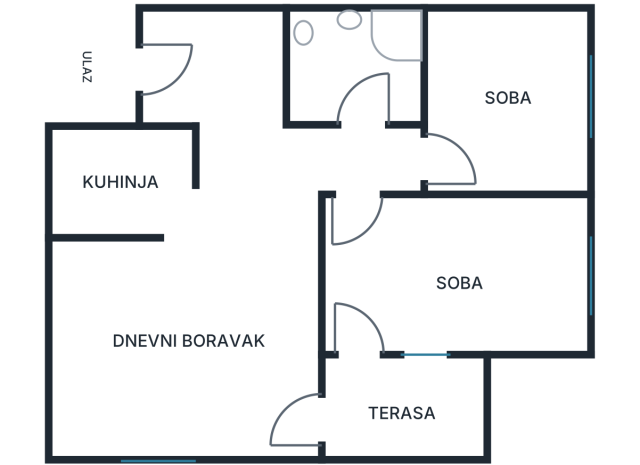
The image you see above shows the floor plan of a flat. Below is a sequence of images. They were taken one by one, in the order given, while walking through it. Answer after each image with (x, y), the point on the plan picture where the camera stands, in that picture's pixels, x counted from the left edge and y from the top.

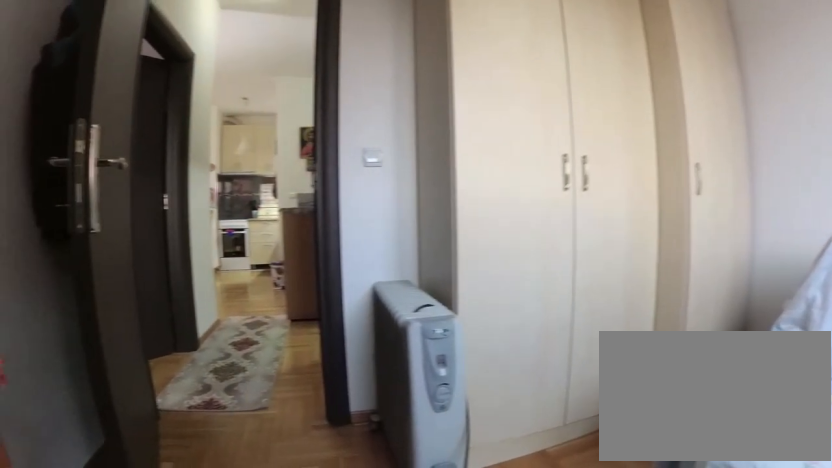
(577, 152)
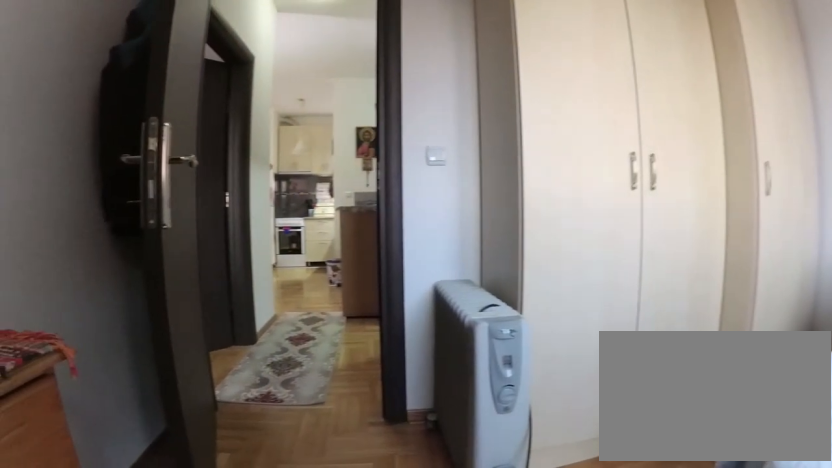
(578, 153)
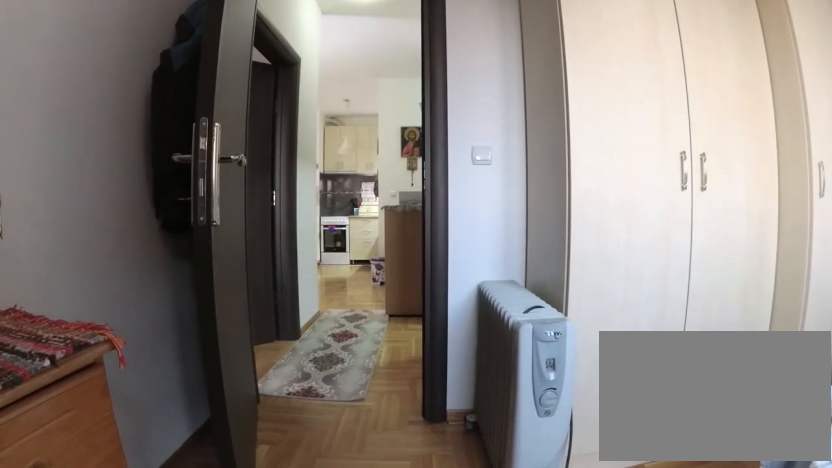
(580, 155)
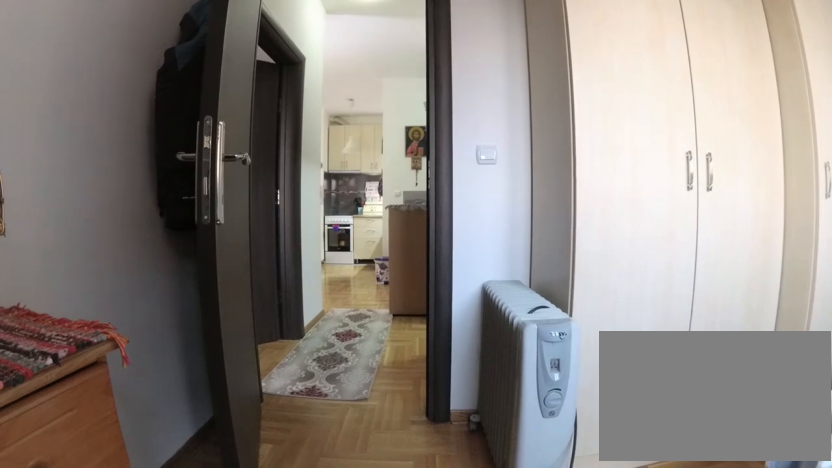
(580, 155)
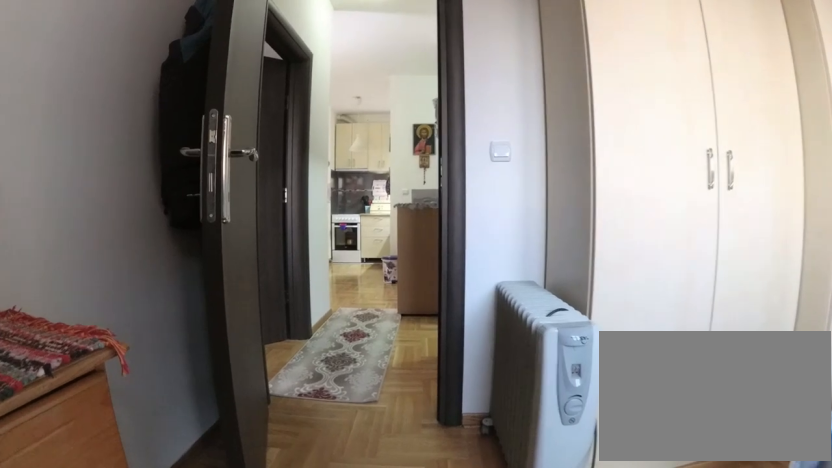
(580, 155)
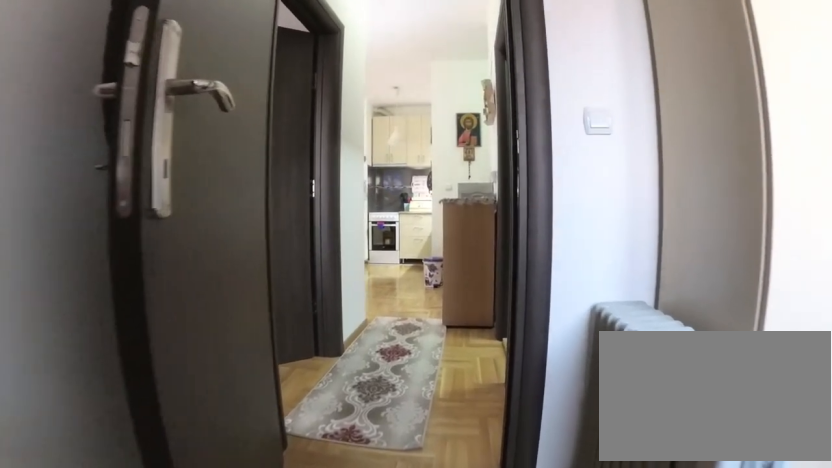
(543, 156)
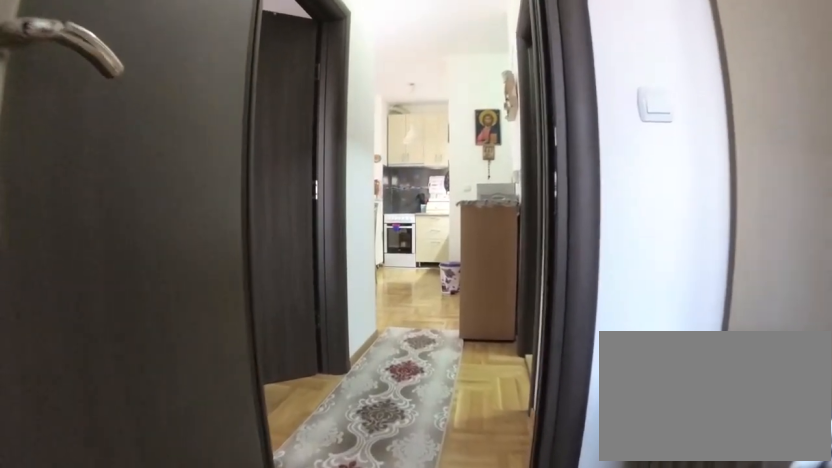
(522, 156)
